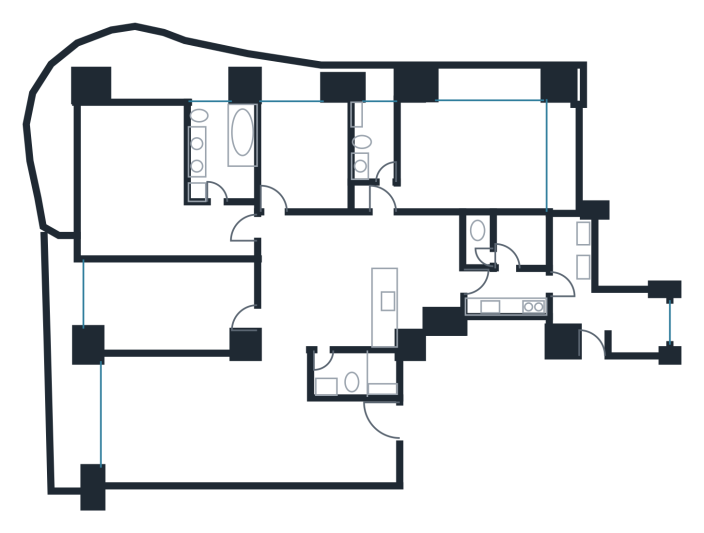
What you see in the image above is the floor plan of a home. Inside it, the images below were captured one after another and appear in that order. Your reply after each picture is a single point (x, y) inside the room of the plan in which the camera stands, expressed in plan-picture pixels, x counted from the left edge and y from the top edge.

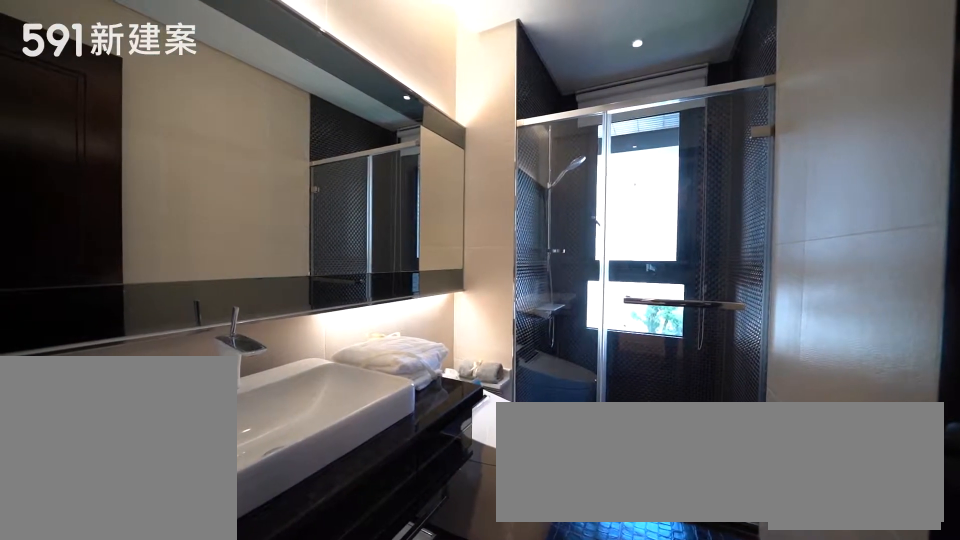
(376, 136)
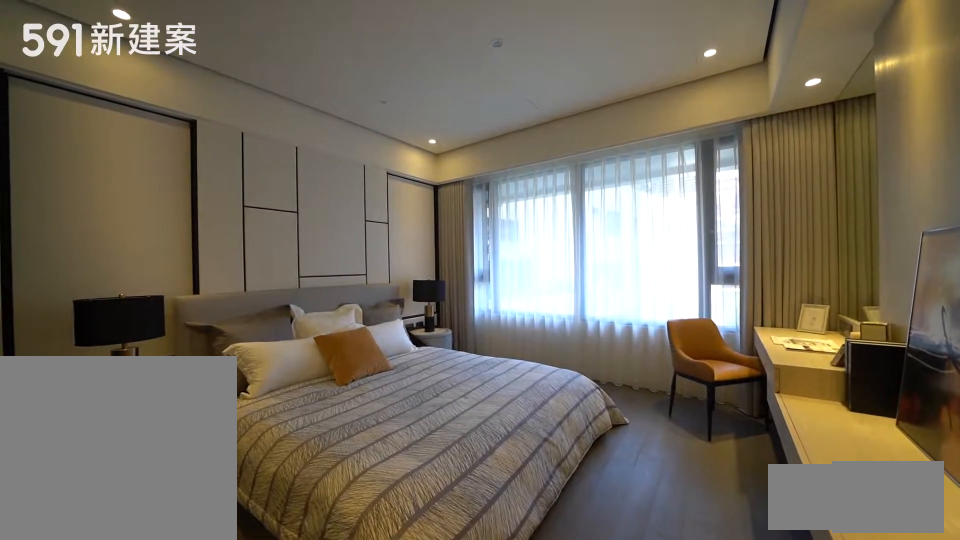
(468, 156)
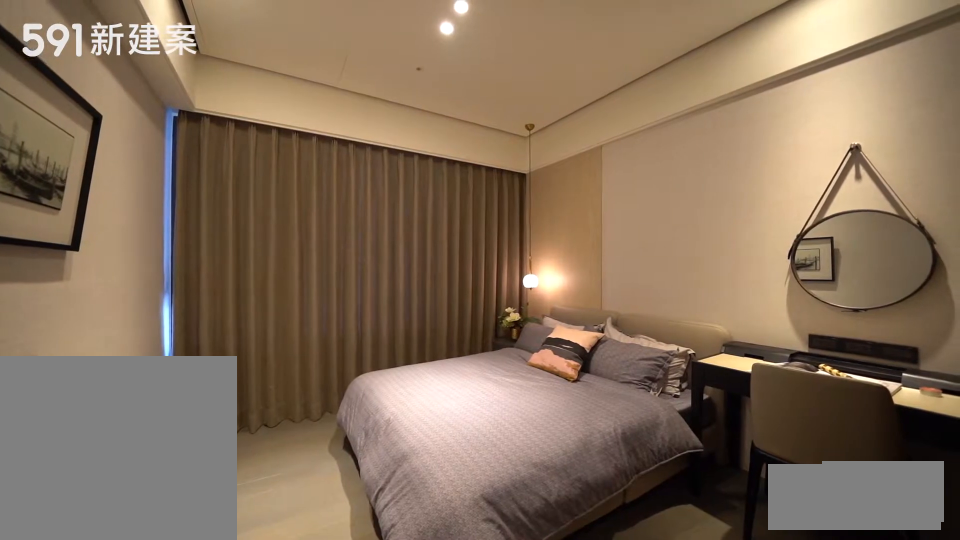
(306, 155)
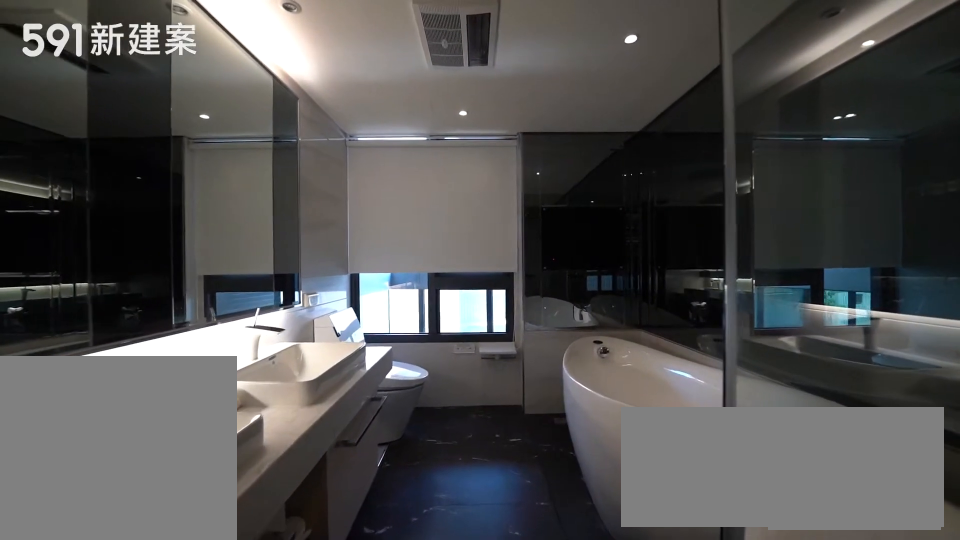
(228, 146)
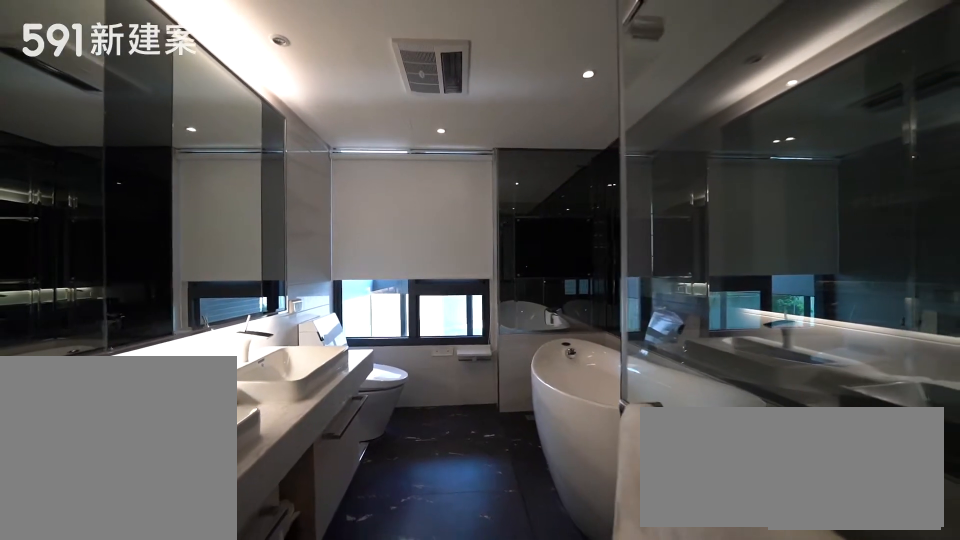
(228, 146)
